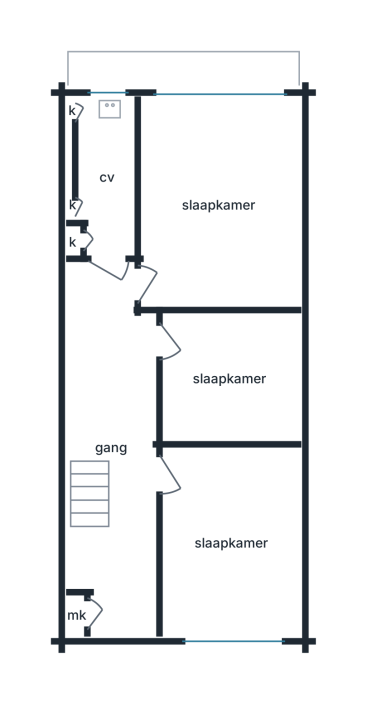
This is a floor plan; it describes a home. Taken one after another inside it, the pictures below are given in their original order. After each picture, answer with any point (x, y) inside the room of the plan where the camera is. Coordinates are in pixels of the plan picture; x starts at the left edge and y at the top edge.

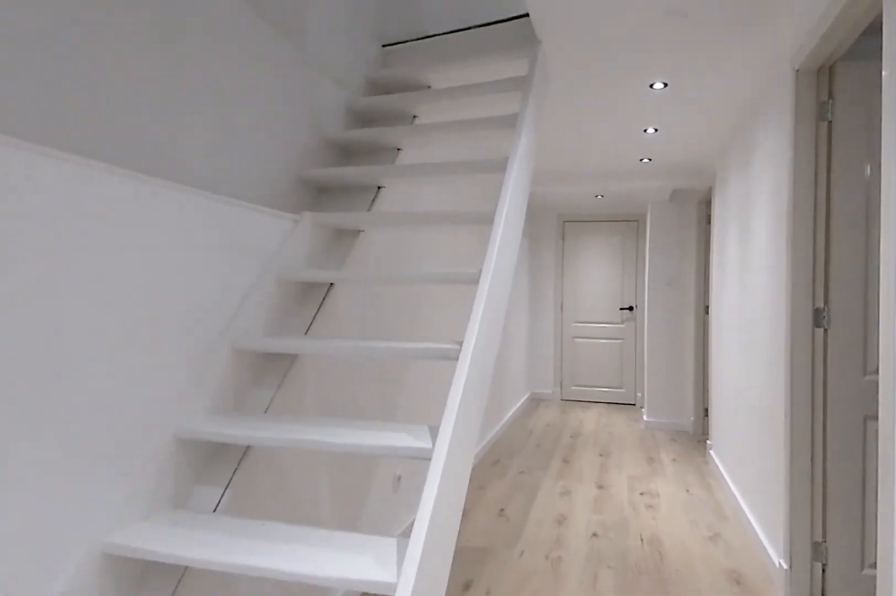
(113, 442)
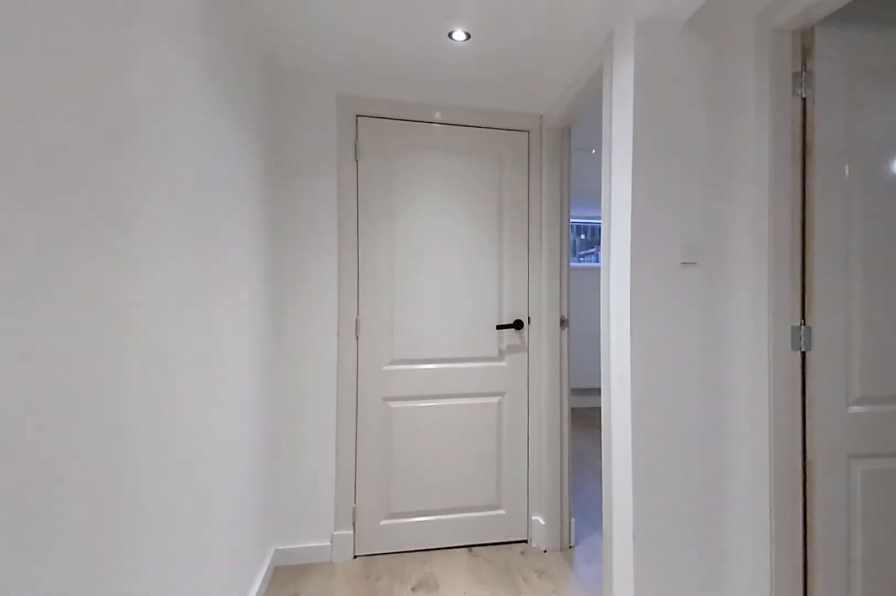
(113, 442)
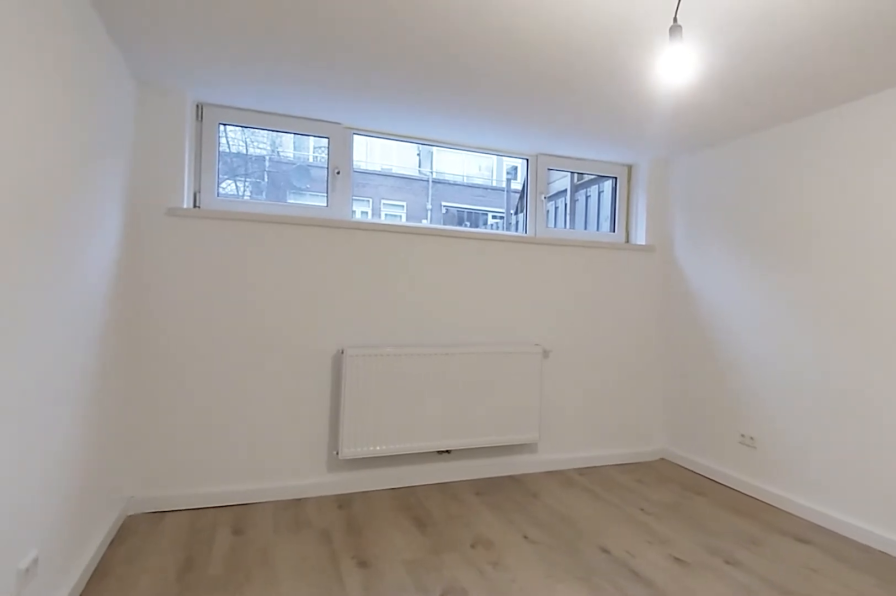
(179, 174)
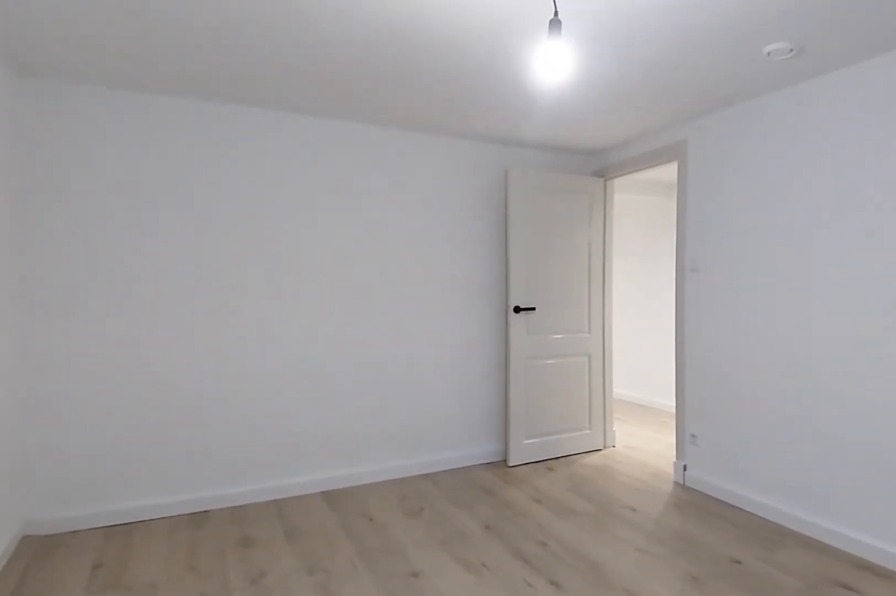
(179, 174)
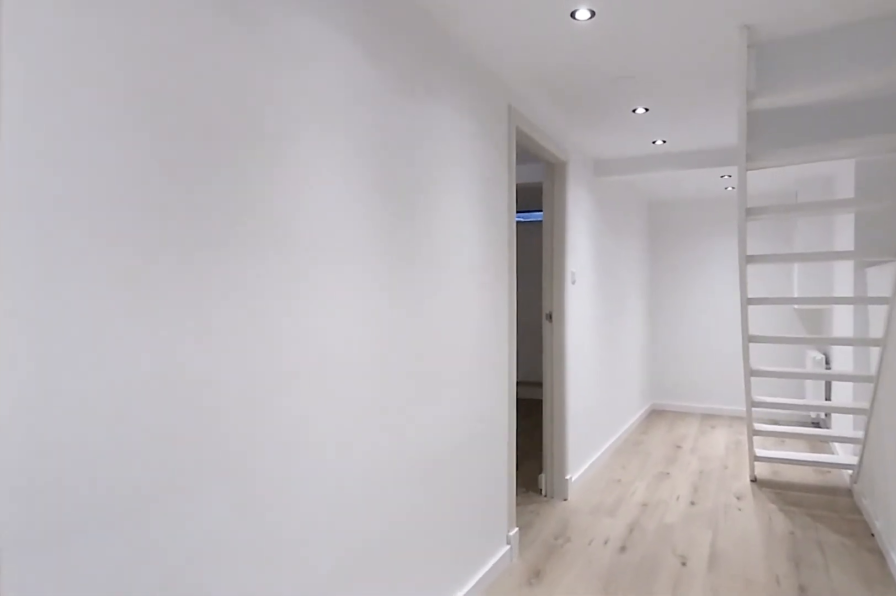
(113, 442)
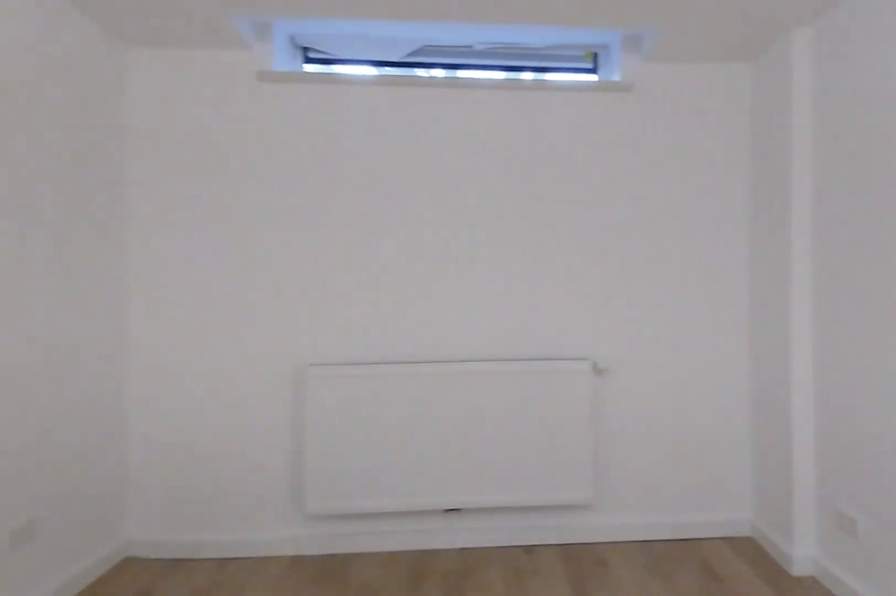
(228, 631)
